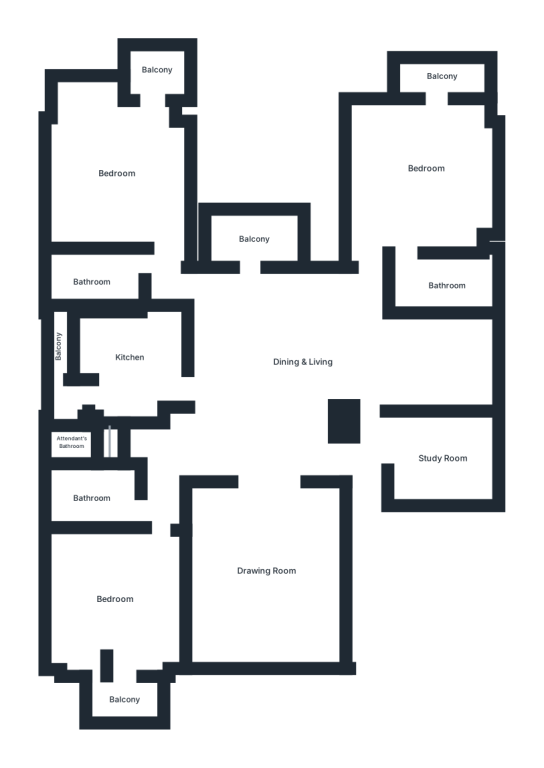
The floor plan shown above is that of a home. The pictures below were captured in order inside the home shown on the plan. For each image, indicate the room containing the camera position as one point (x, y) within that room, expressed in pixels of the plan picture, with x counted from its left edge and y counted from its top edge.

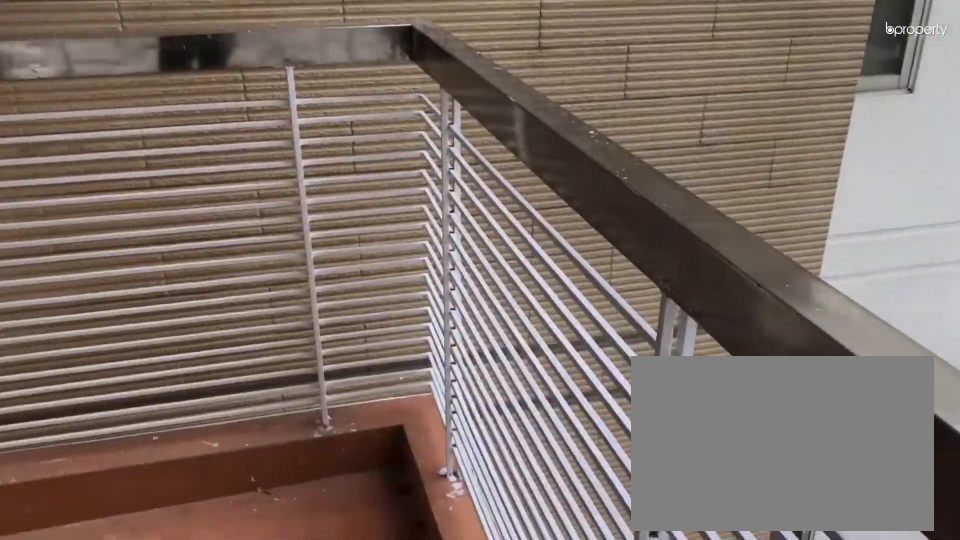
(247, 232)
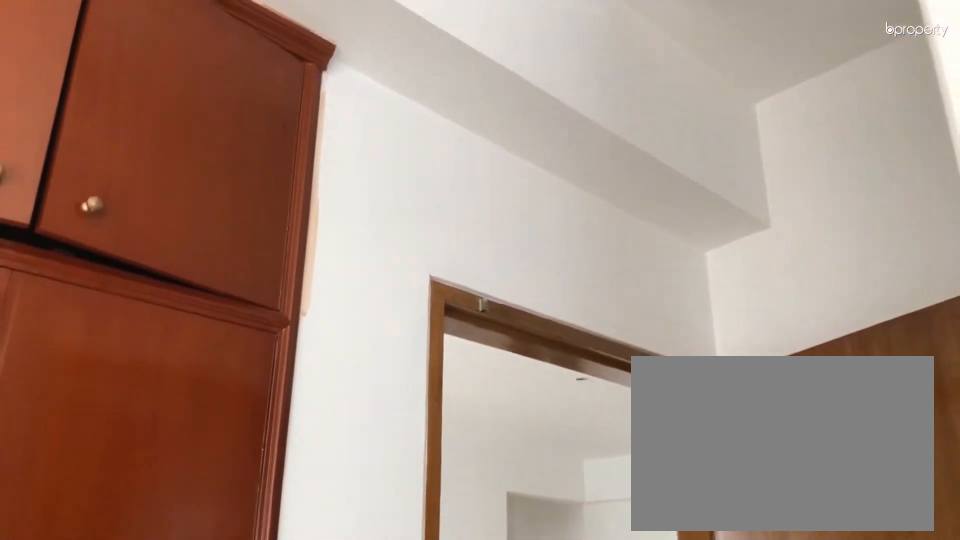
(114, 178)
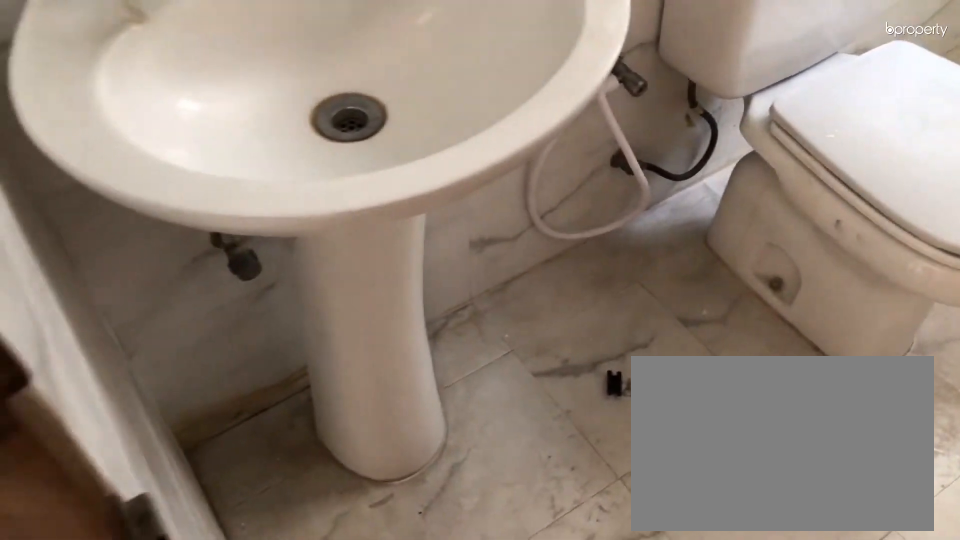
(96, 276)
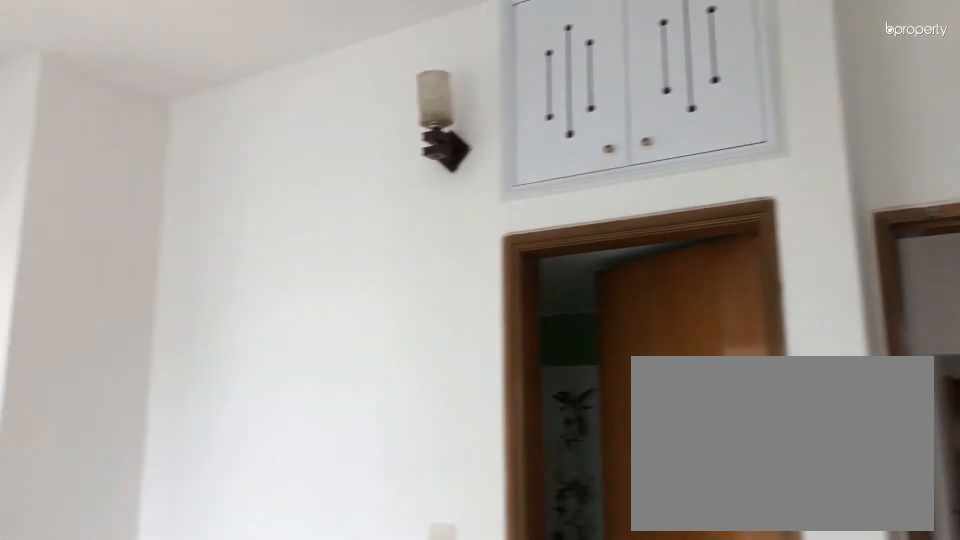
(424, 166)
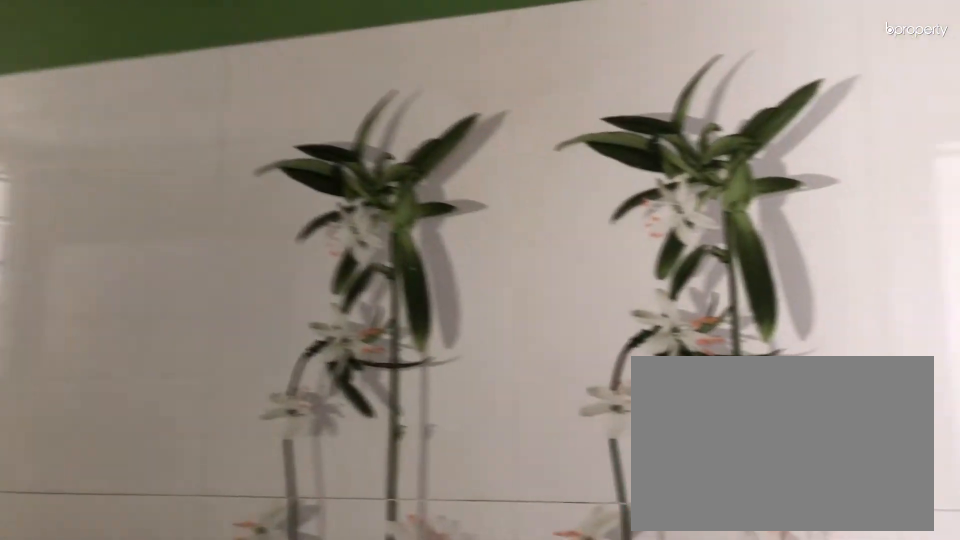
(442, 279)
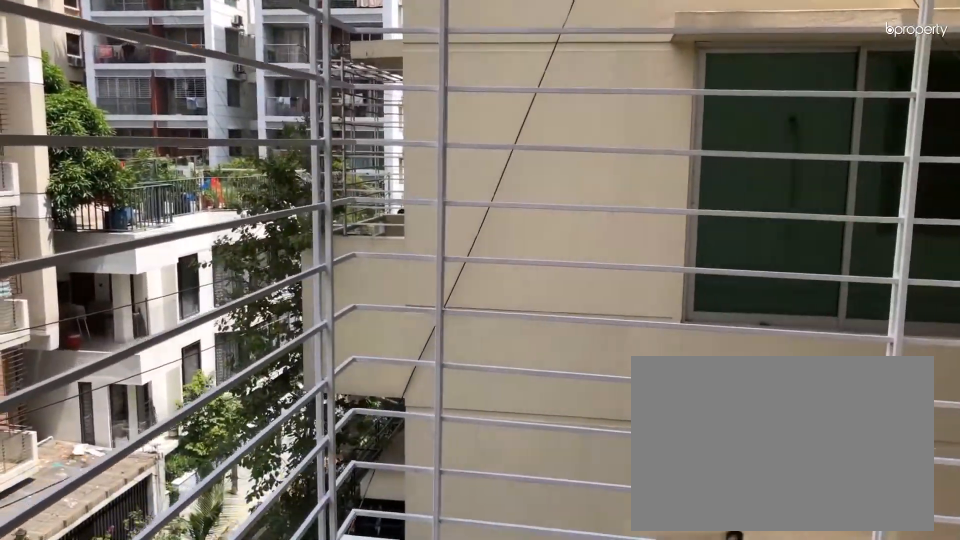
(436, 80)
